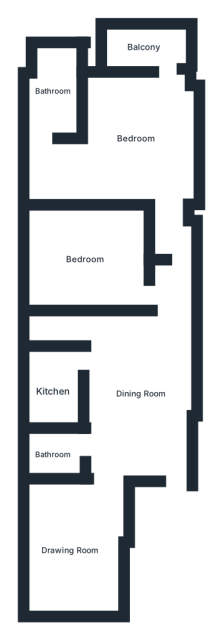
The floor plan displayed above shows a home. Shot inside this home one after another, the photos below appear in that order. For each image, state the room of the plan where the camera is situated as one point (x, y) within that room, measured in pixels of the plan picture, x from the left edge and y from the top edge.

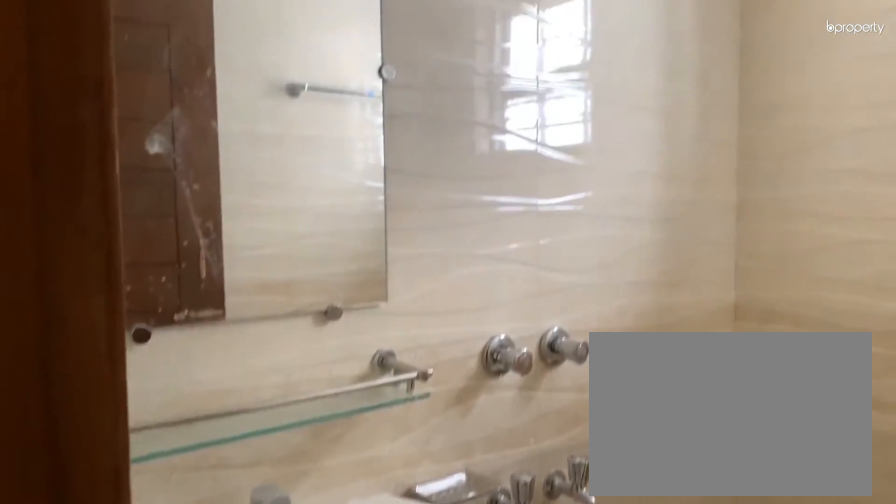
(54, 453)
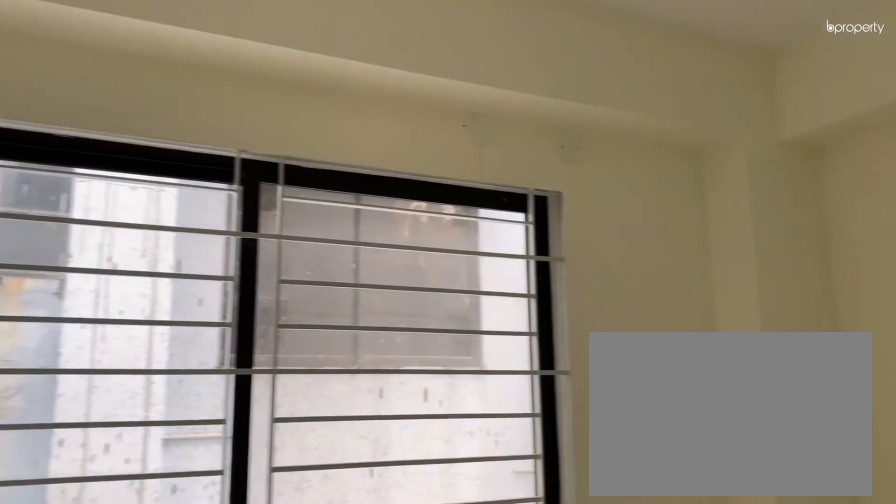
(85, 259)
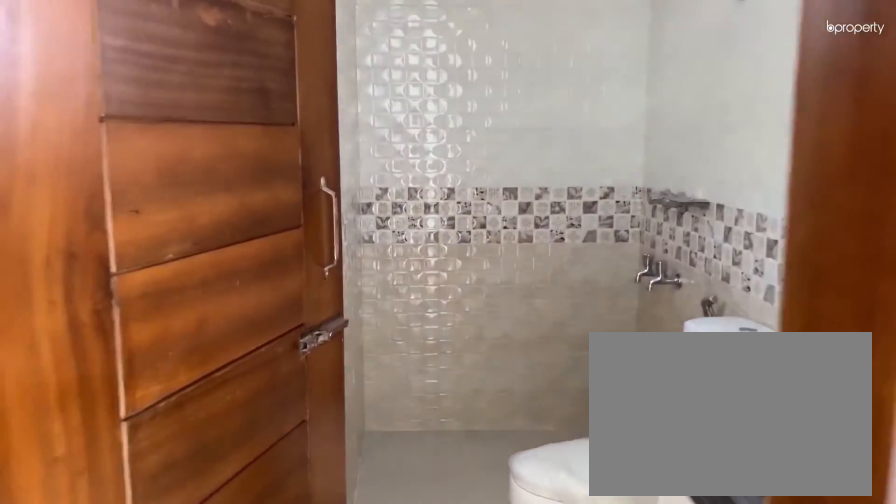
(51, 90)
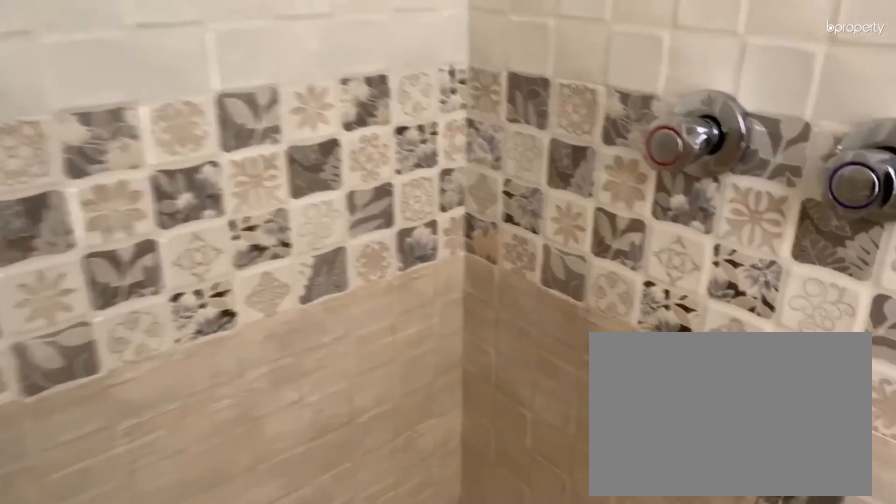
(51, 90)
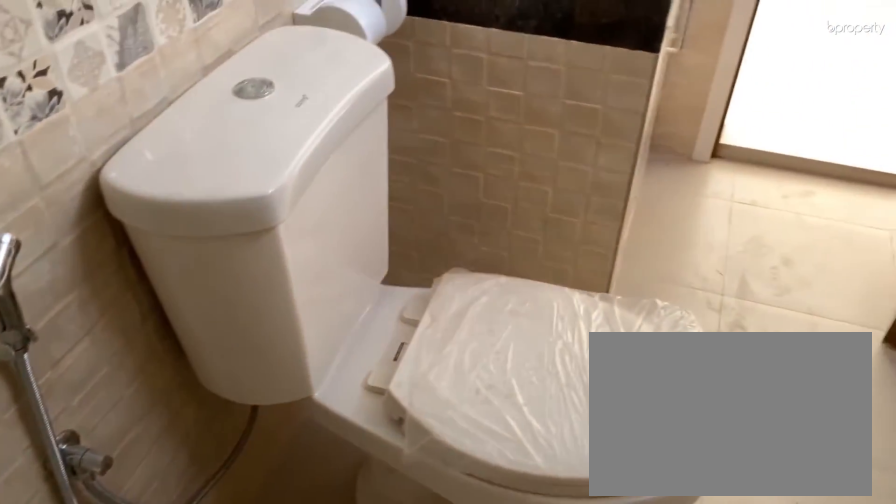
(51, 90)
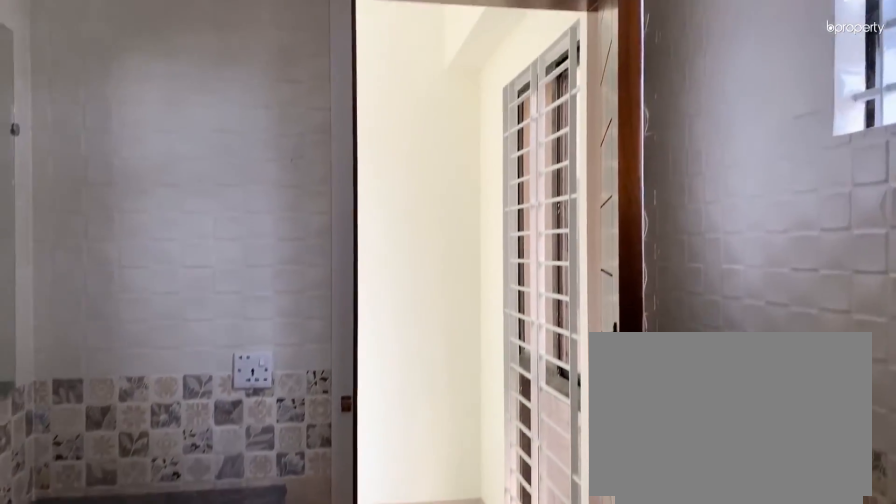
(51, 90)
